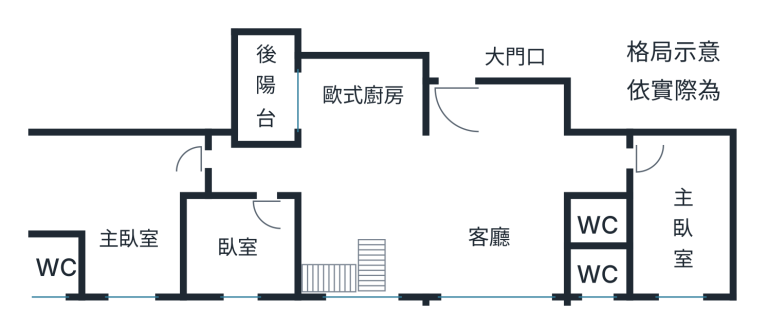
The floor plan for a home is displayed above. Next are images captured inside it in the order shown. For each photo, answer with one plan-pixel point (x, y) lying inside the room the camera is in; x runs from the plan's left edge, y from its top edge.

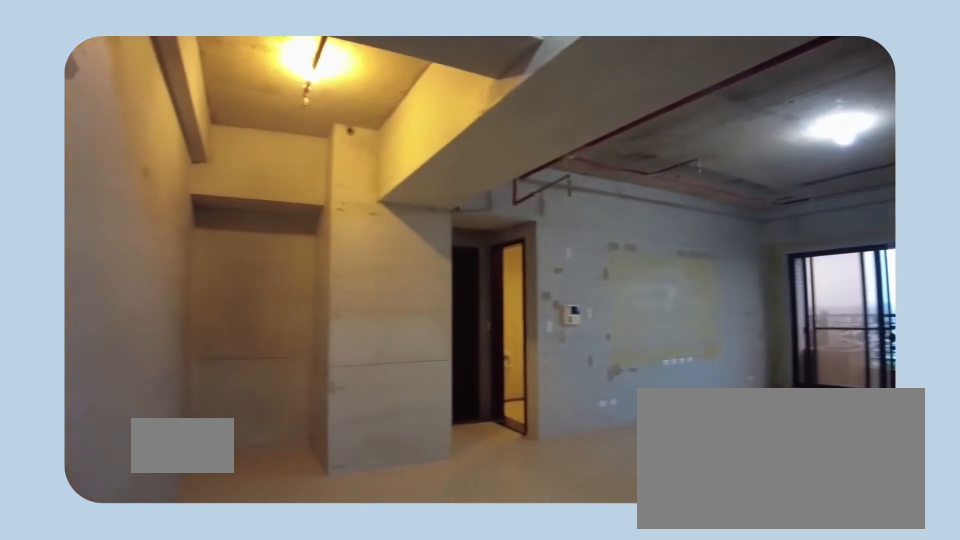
(497, 120)
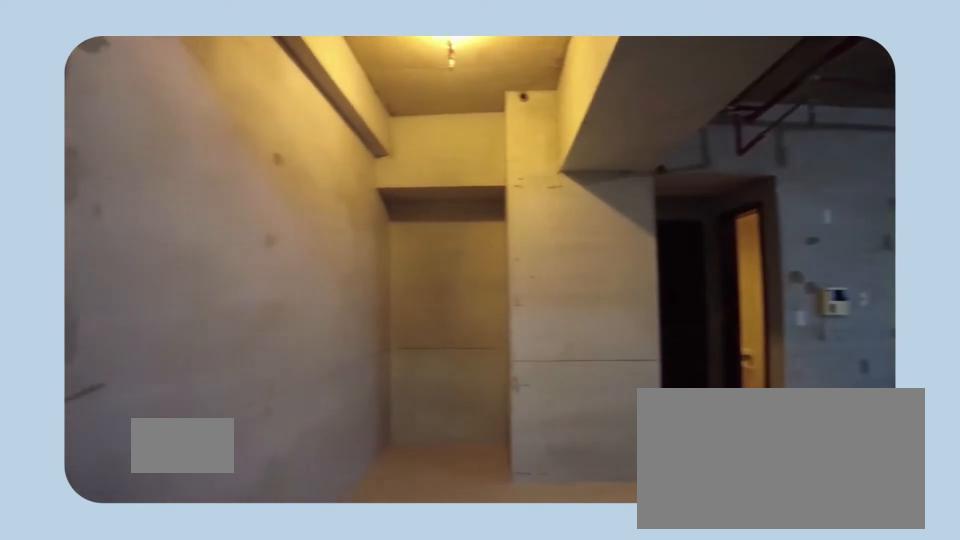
(497, 120)
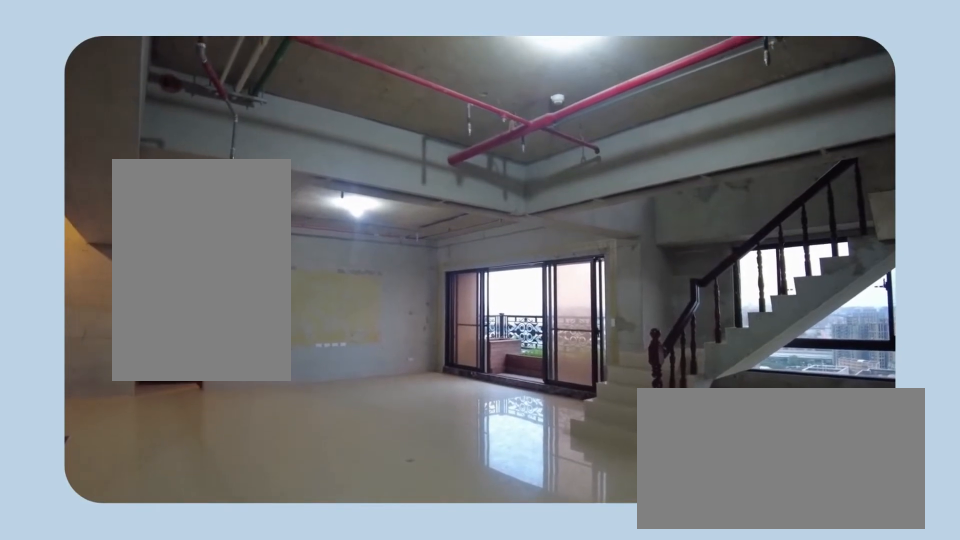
(491, 193)
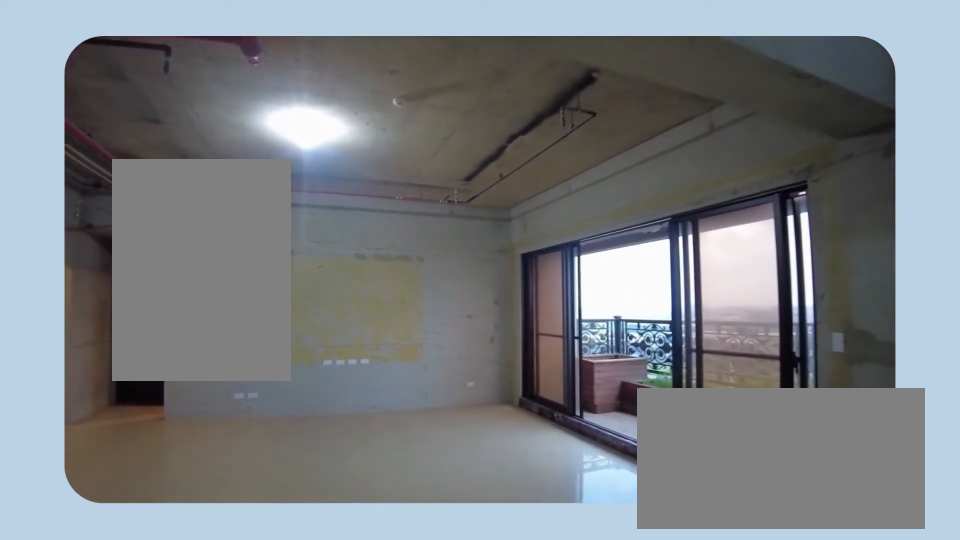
(491, 193)
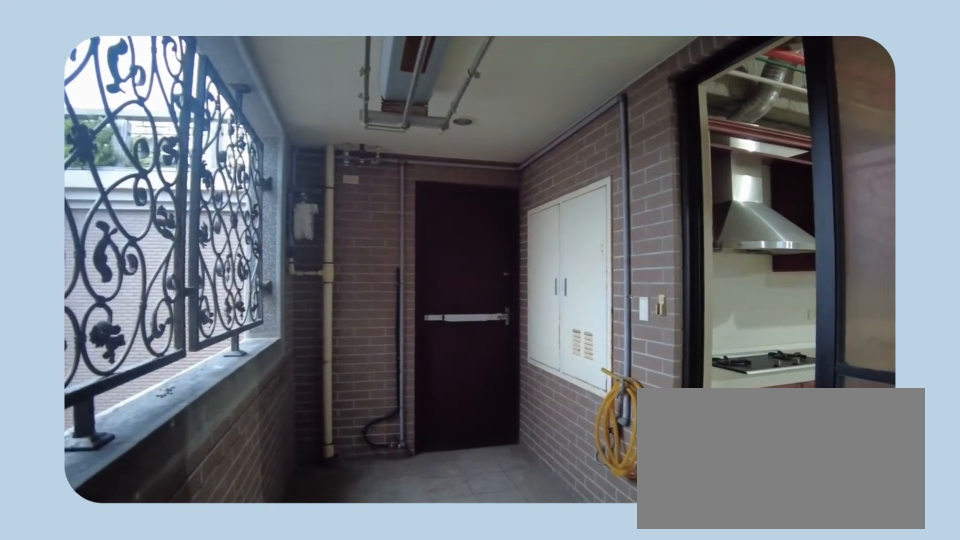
(260, 92)
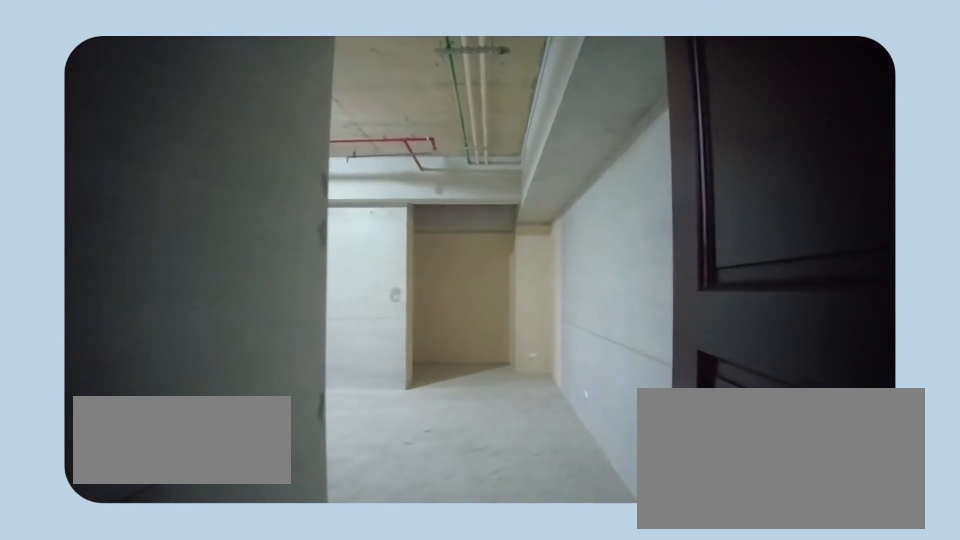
(121, 219)
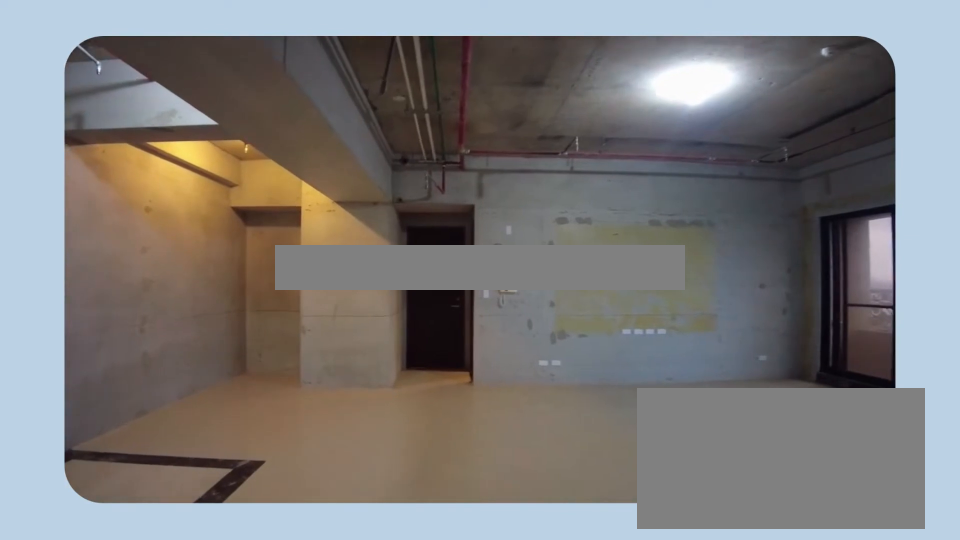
(427, 180)
